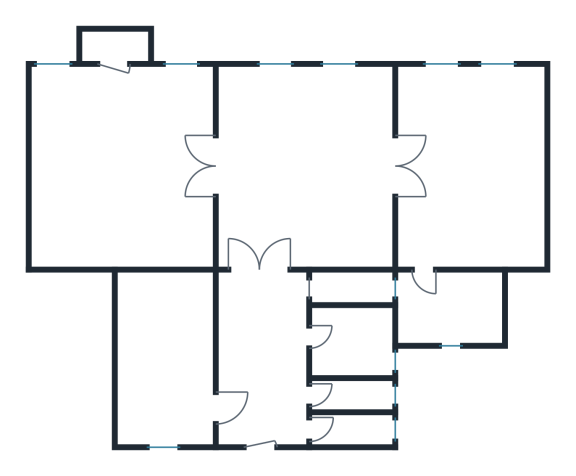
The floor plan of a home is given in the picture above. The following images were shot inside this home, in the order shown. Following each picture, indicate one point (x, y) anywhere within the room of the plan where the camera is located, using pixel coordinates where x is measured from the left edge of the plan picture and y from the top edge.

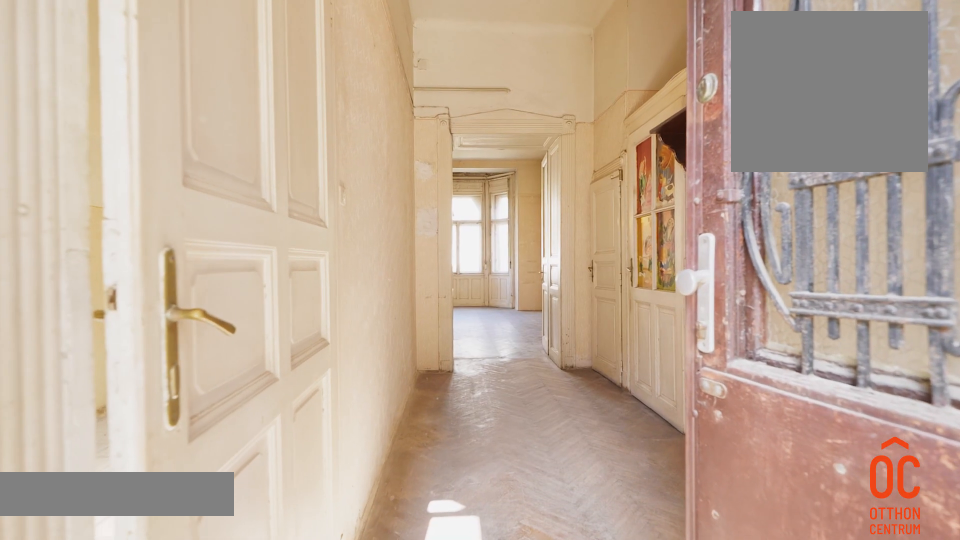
(263, 356)
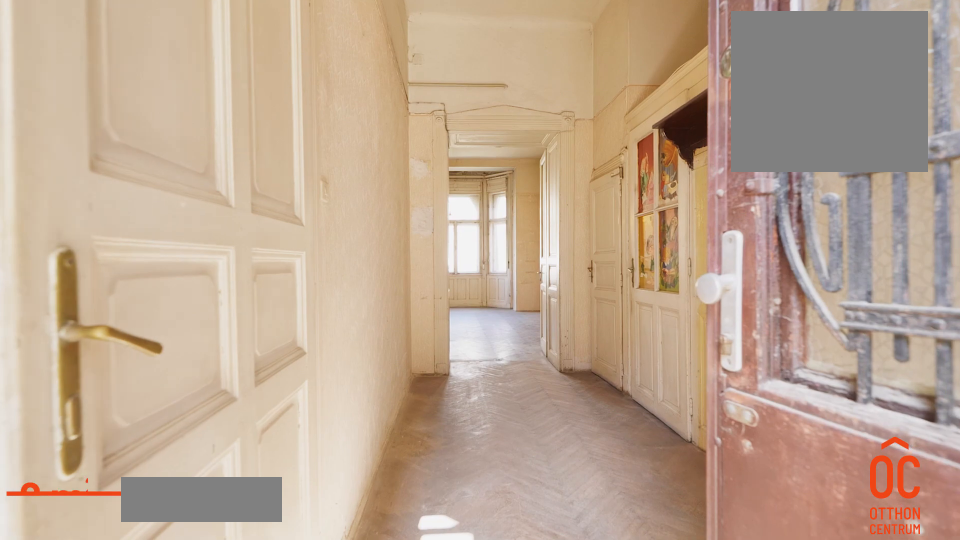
(263, 356)
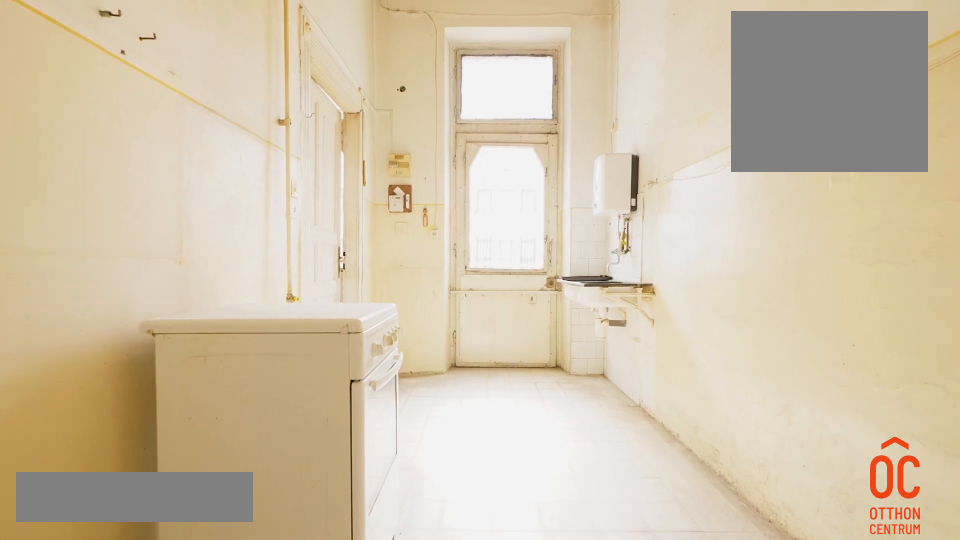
(161, 356)
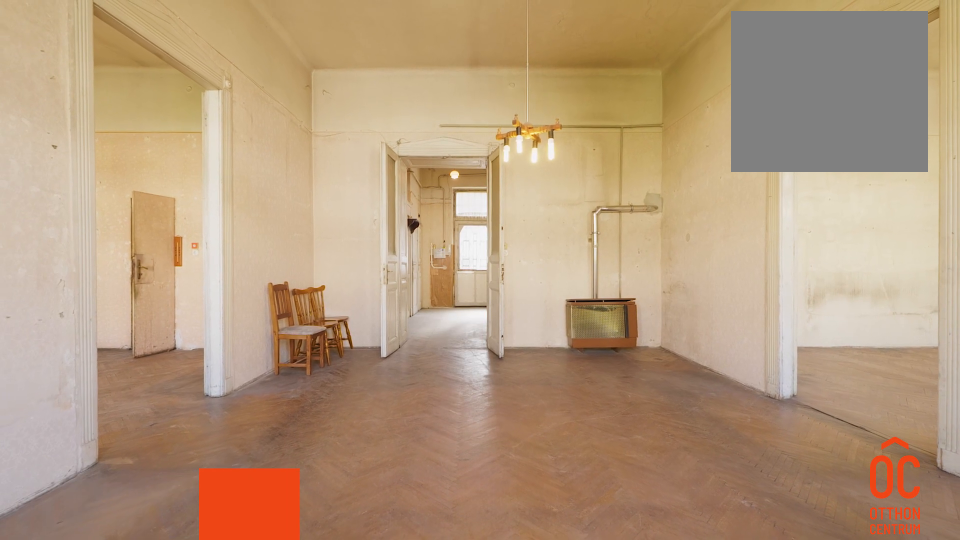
(305, 166)
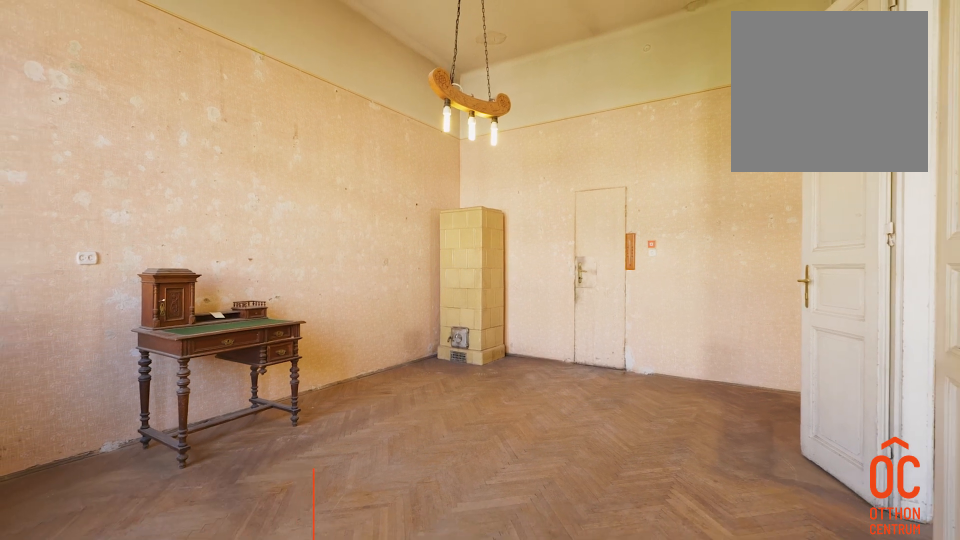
(479, 166)
